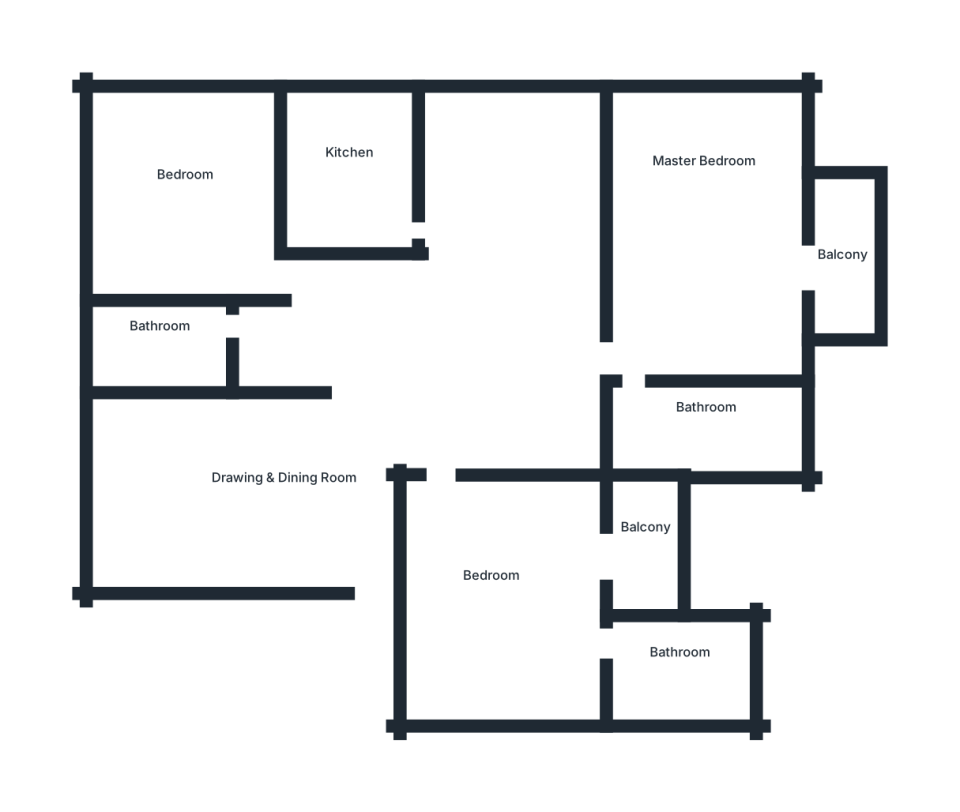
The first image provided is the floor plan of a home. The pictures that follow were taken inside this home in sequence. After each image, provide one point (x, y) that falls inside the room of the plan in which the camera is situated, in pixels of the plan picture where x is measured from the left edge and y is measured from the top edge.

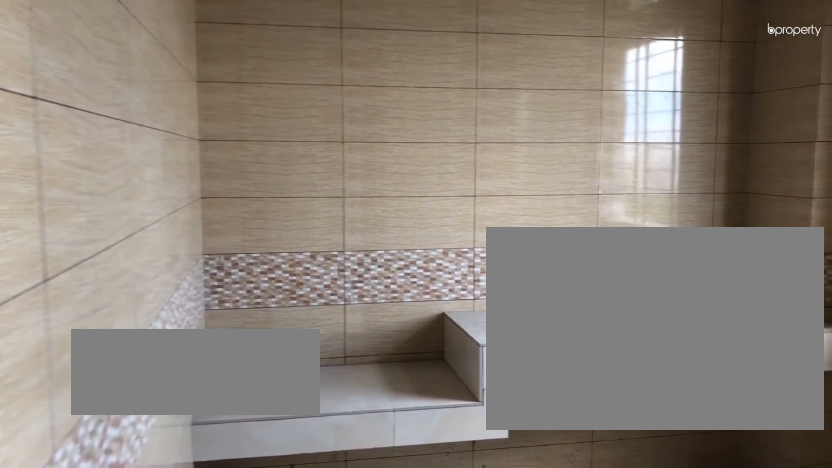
(353, 185)
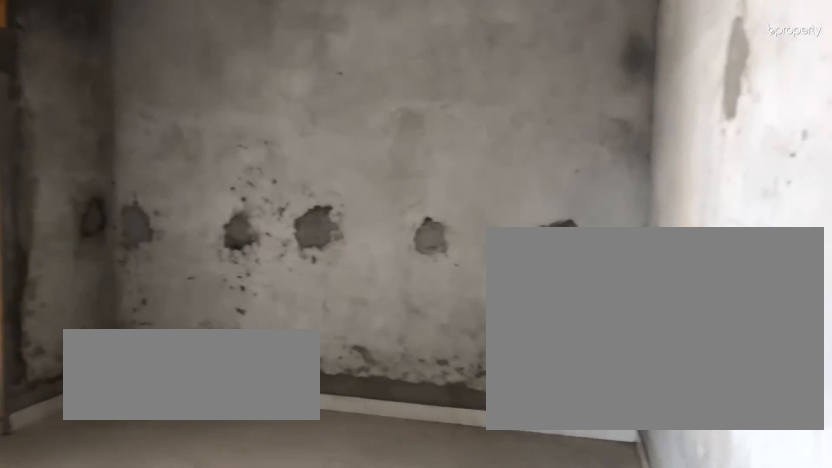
(476, 593)
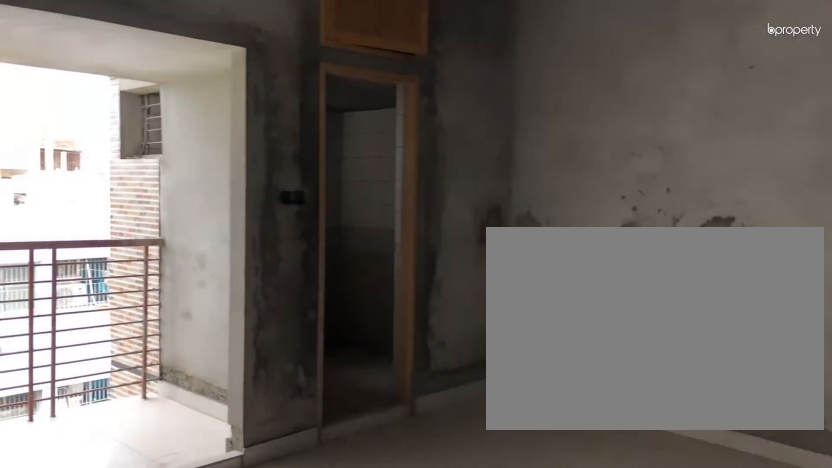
(476, 593)
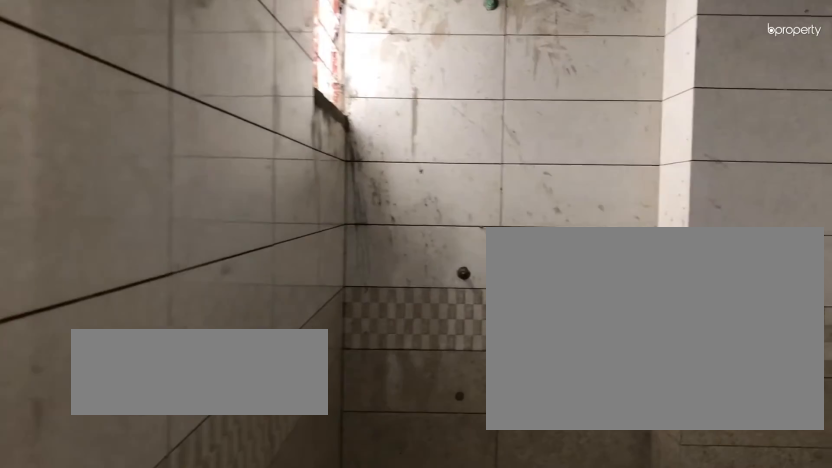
(678, 676)
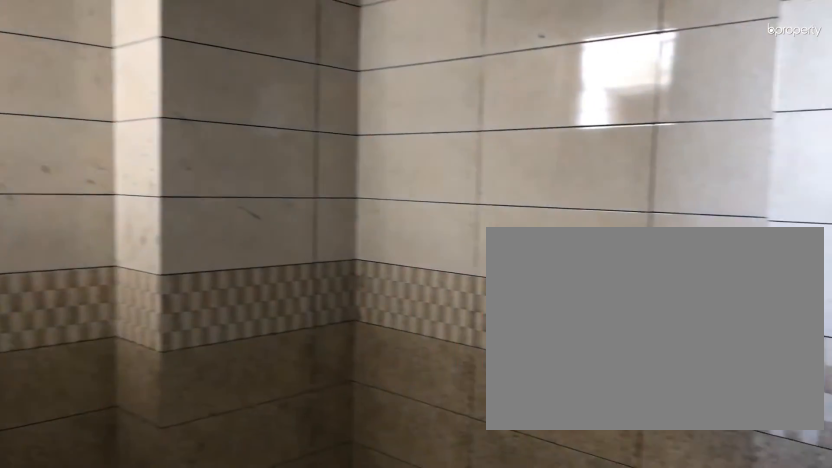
(678, 676)
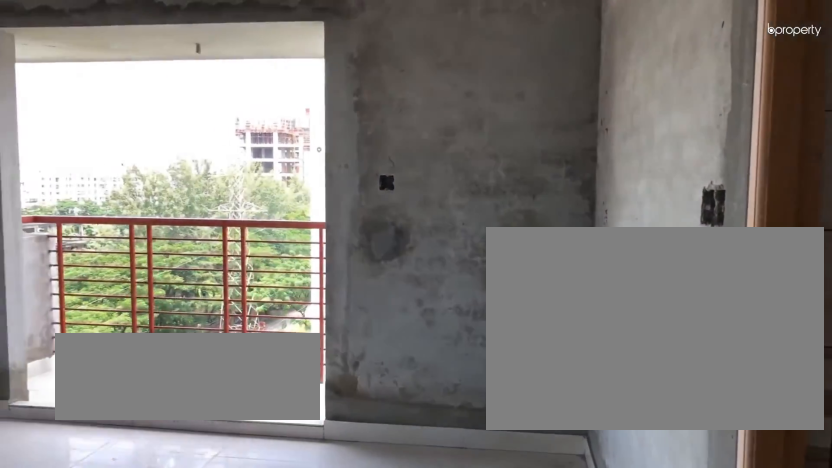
(699, 243)
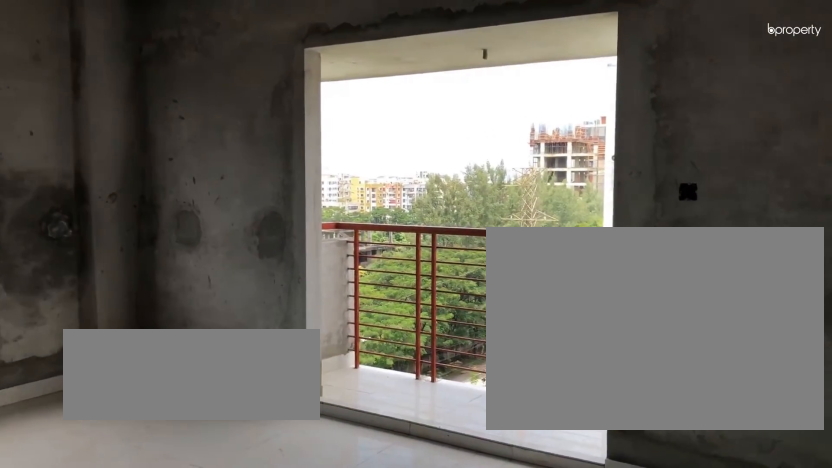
(699, 243)
